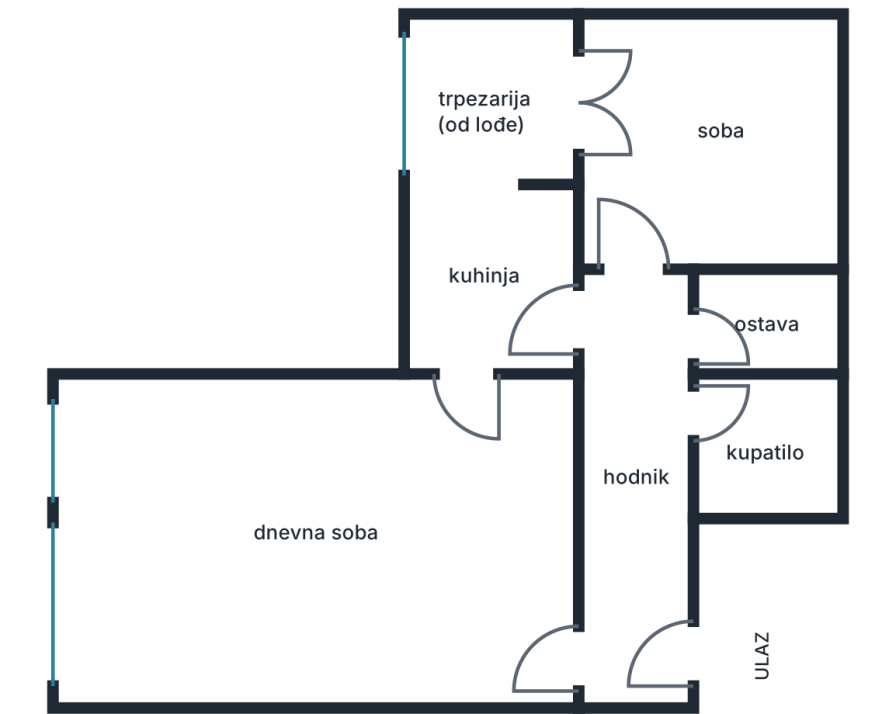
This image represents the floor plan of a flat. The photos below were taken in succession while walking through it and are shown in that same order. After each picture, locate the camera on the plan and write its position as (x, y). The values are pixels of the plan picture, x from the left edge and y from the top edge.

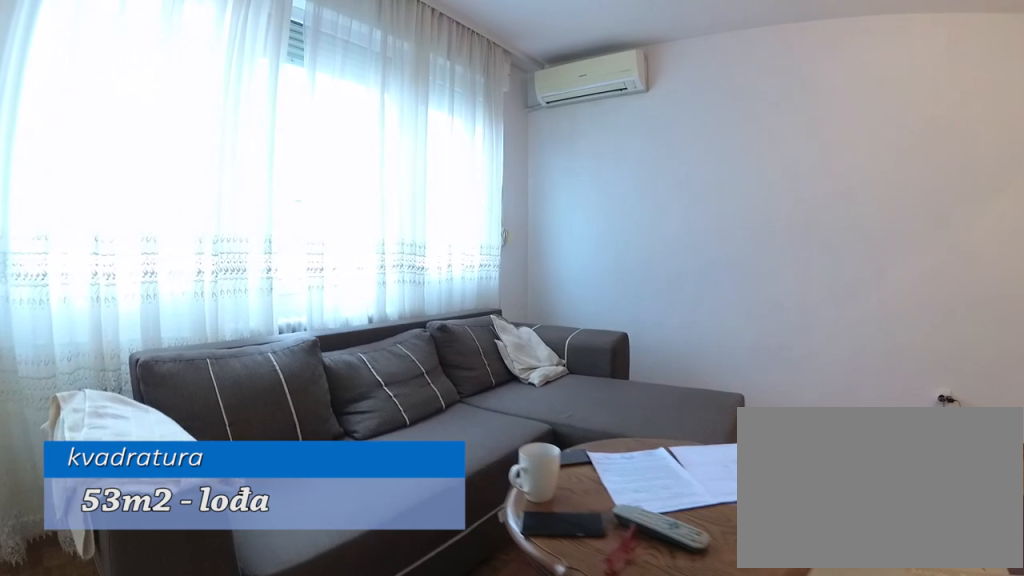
(190, 662)
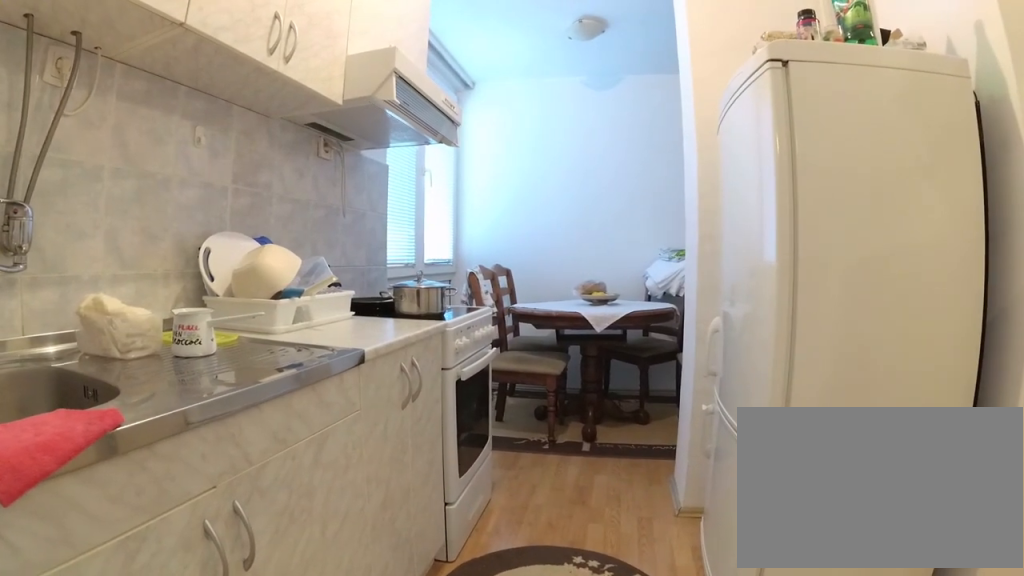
(477, 413)
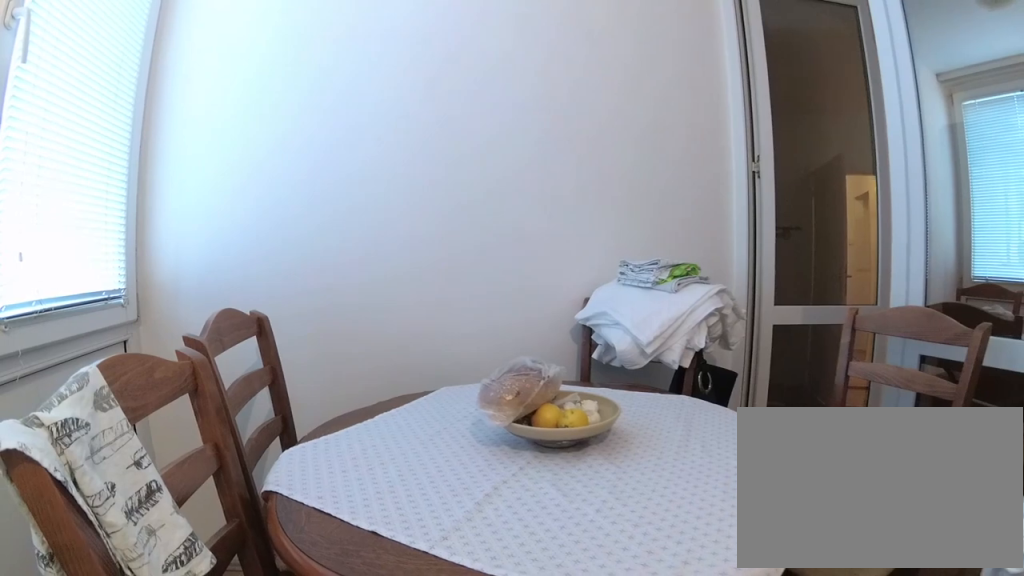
(477, 193)
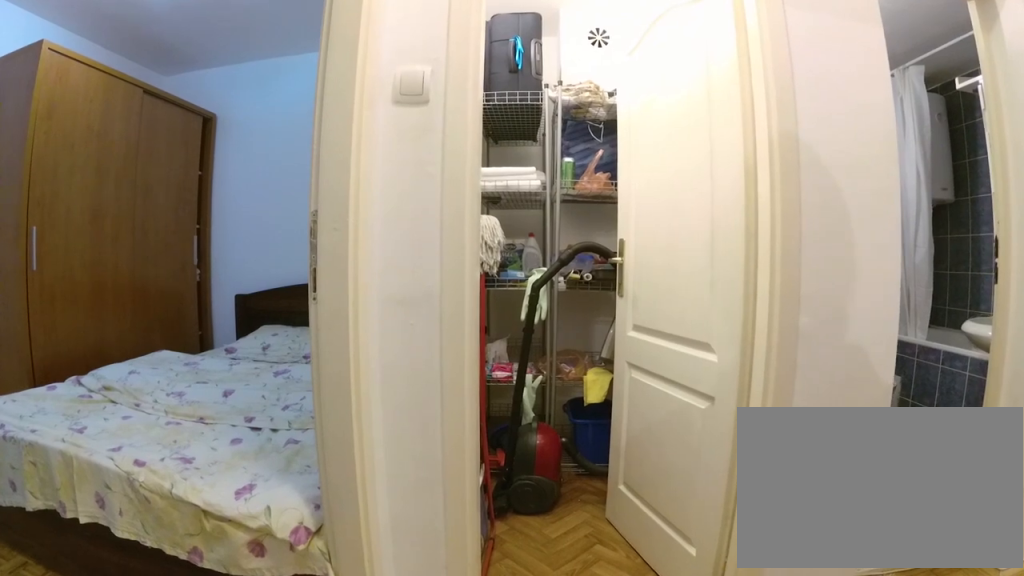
(568, 328)
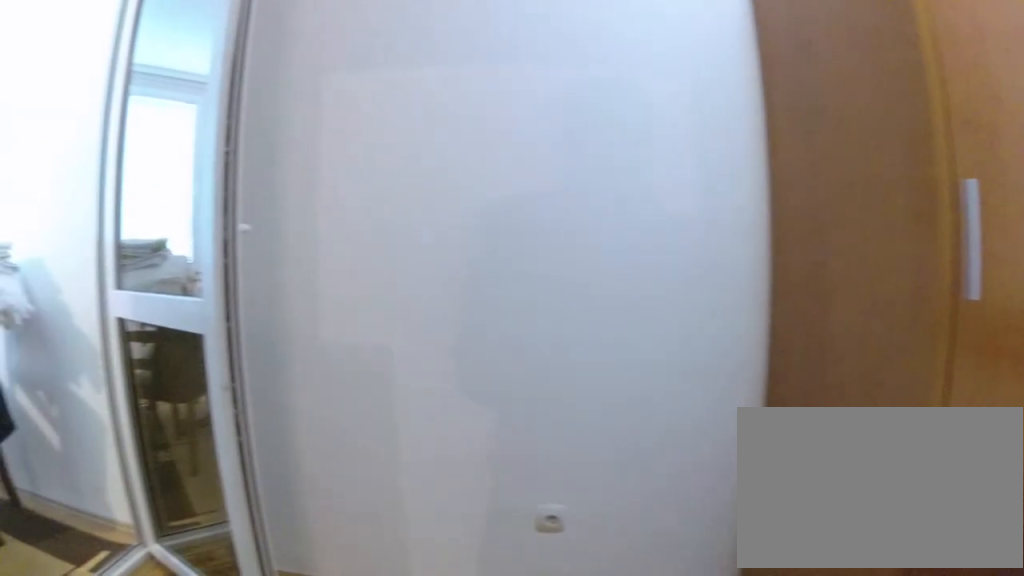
(658, 180)
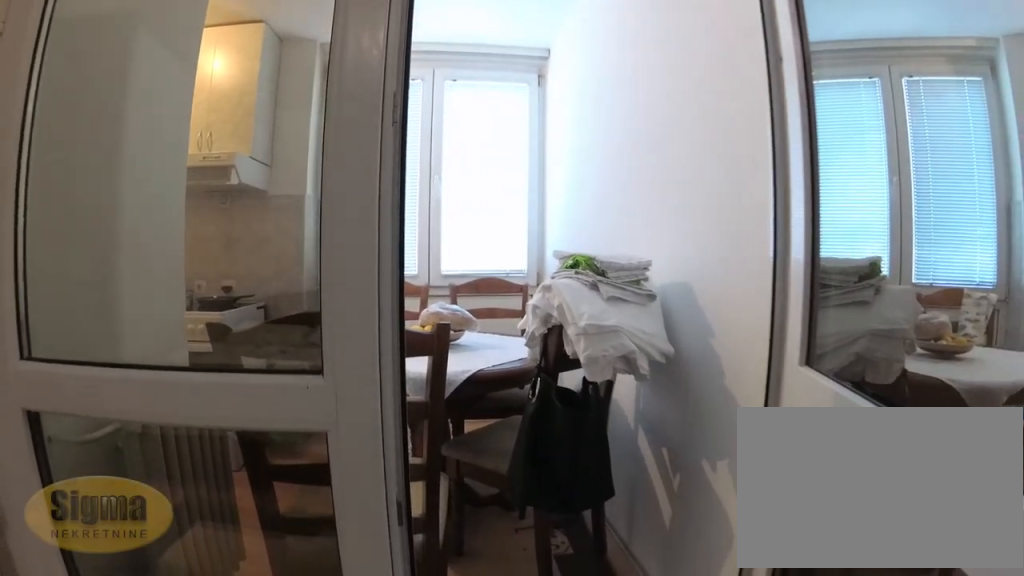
(655, 117)
